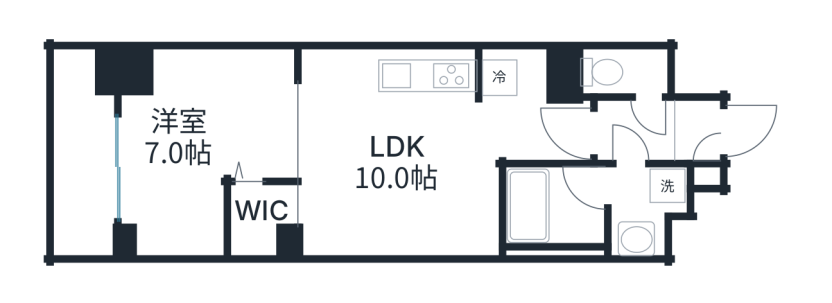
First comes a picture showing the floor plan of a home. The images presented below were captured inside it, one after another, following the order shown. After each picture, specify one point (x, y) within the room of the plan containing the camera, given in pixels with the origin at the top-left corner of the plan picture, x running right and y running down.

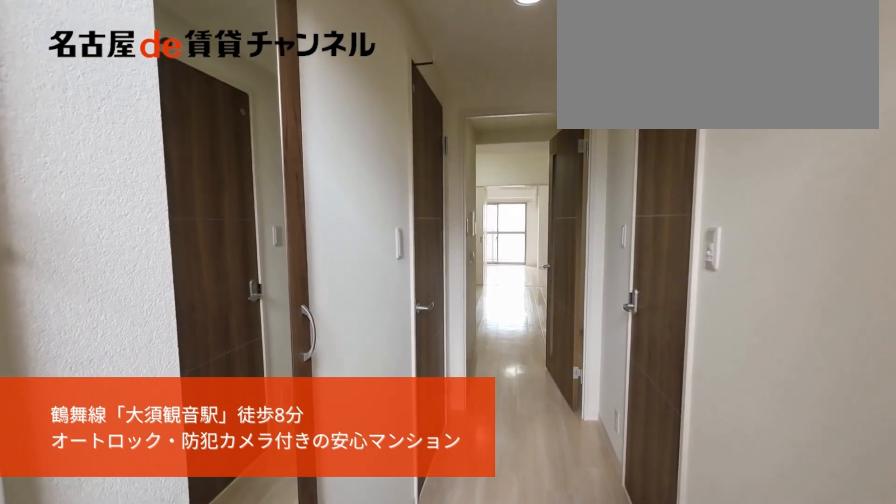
(698, 139)
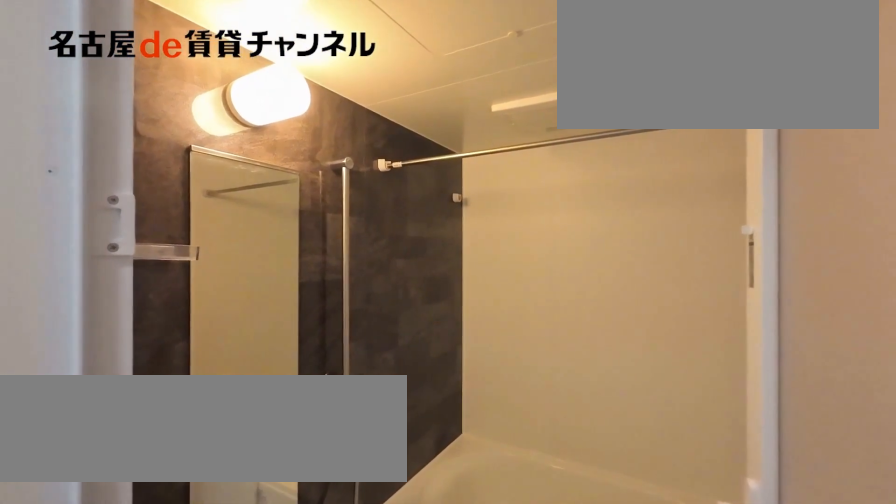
(591, 209)
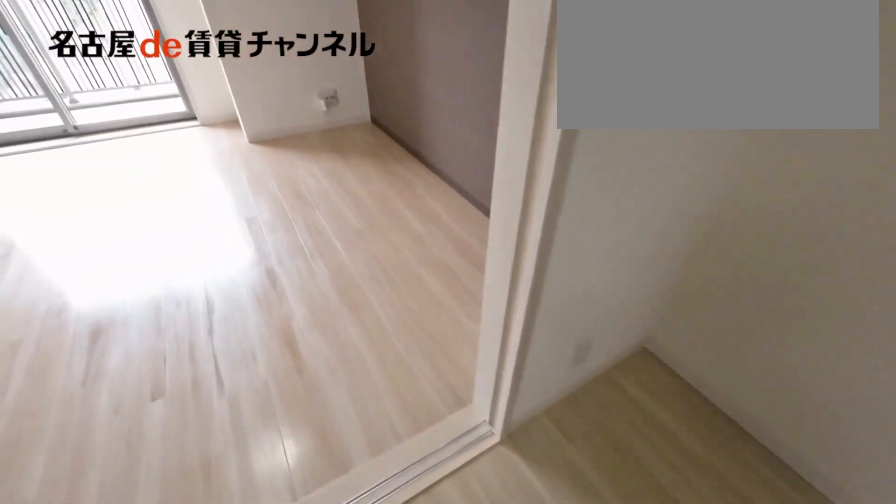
(399, 151)
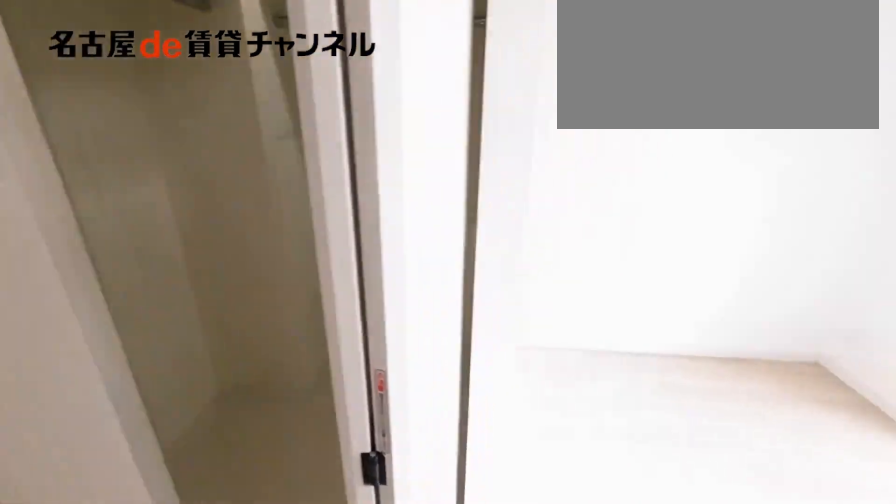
(206, 151)
